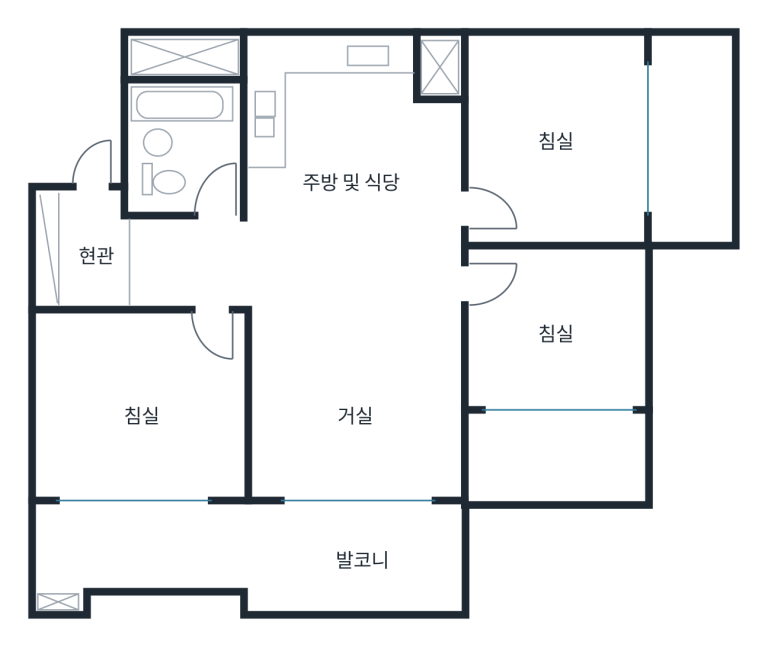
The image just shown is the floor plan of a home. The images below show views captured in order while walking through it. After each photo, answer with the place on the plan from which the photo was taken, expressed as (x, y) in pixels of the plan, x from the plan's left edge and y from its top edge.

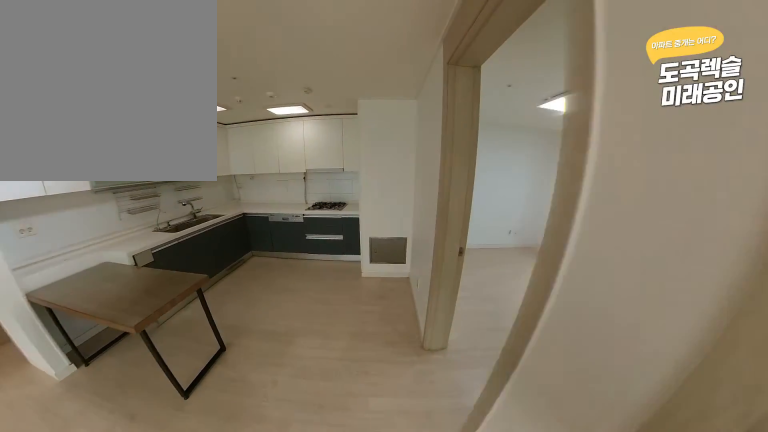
(427, 263)
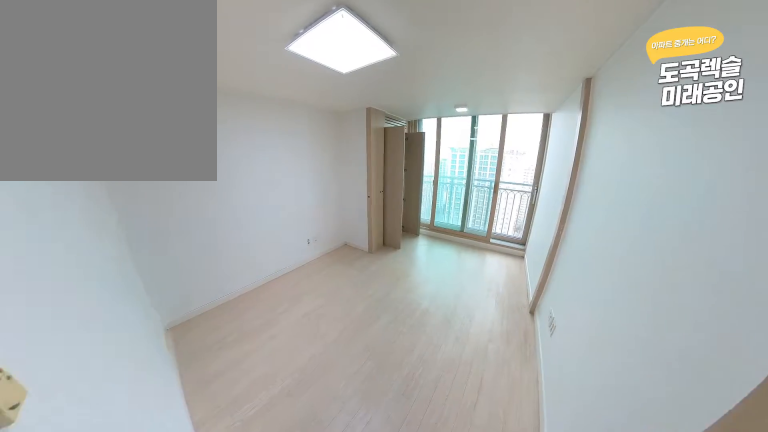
(468, 212)
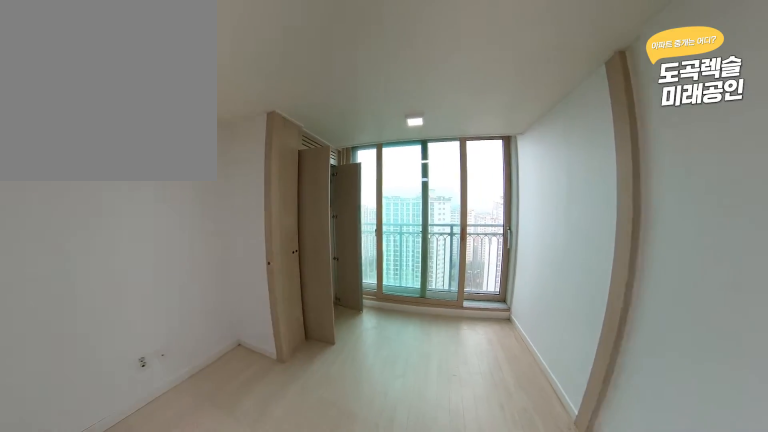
(513, 192)
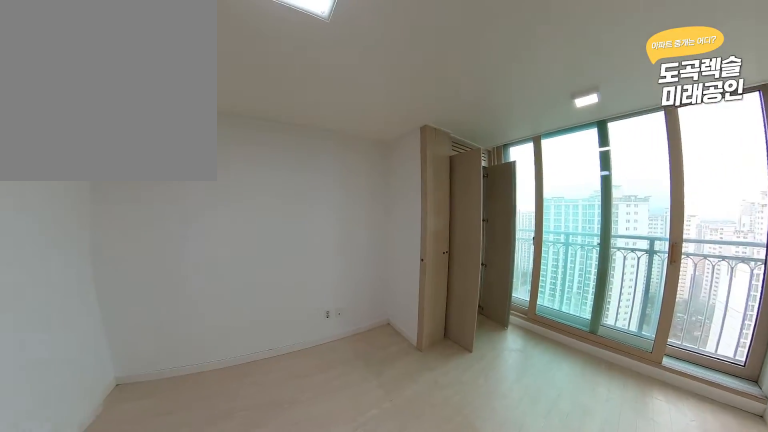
(513, 192)
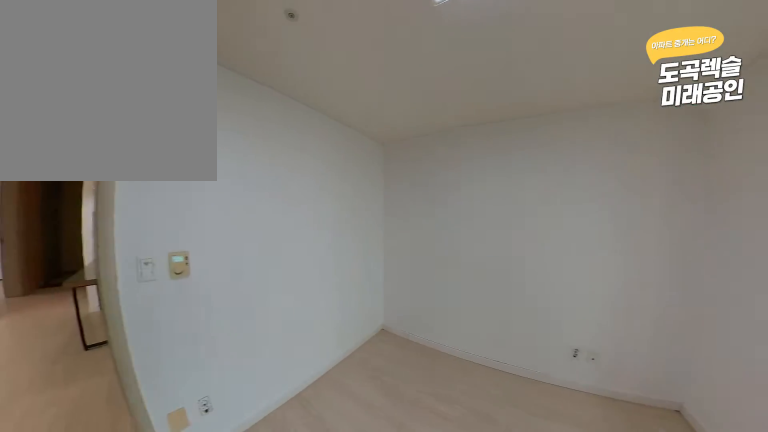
(513, 192)
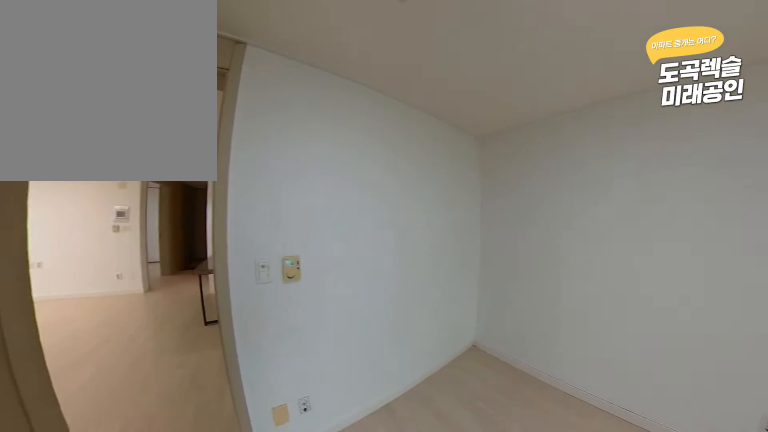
(504, 192)
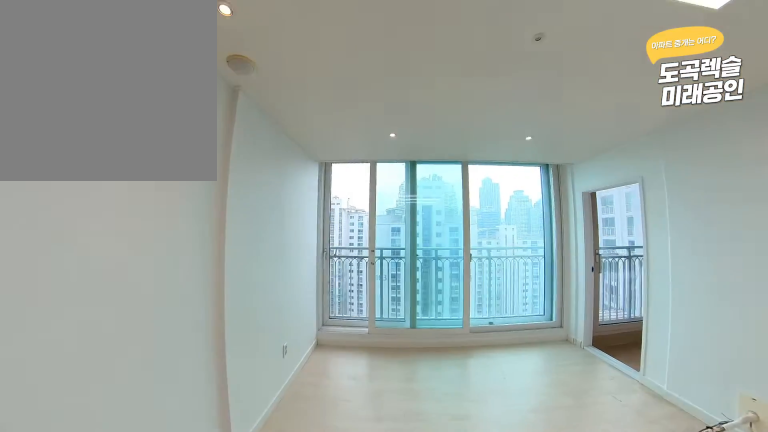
(413, 384)
